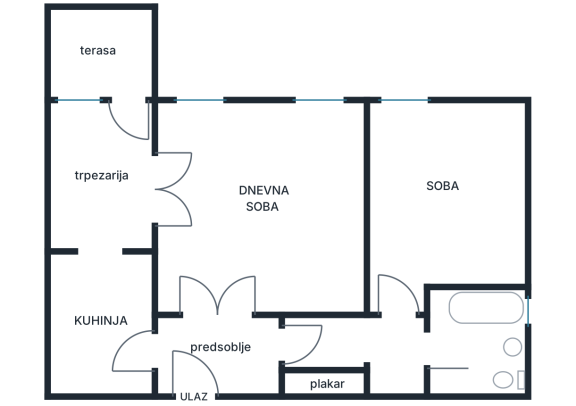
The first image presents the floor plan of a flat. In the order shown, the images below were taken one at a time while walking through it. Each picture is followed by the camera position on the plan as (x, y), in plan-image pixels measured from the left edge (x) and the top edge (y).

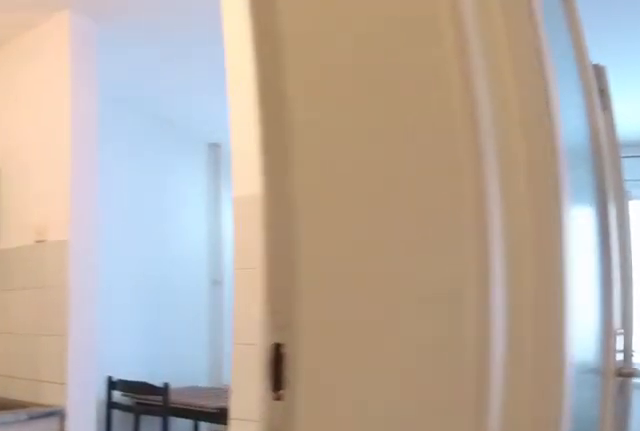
(176, 361)
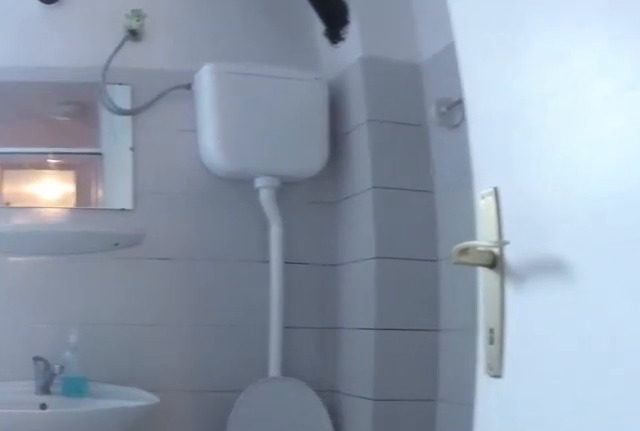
(421, 348)
